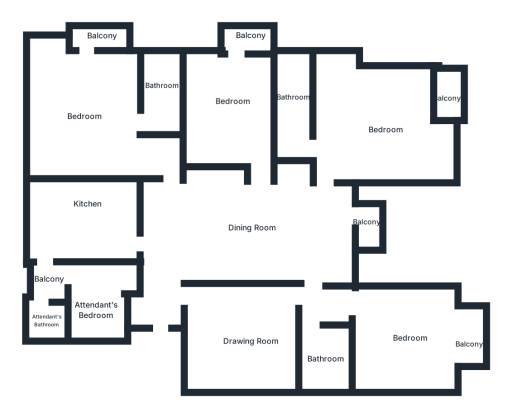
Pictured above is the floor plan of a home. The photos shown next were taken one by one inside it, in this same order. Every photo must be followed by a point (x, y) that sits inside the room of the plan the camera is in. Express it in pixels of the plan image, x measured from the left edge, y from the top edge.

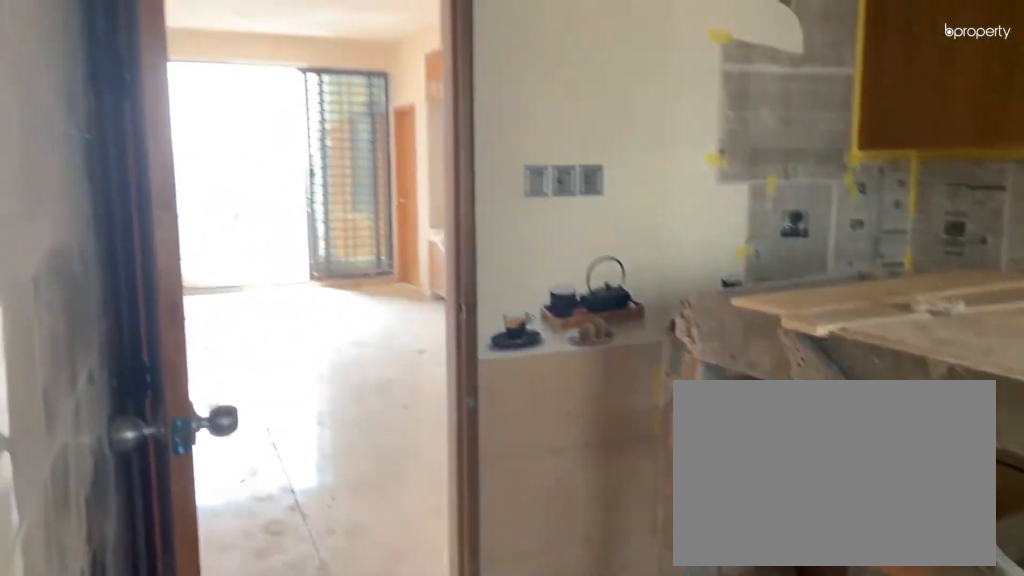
(84, 215)
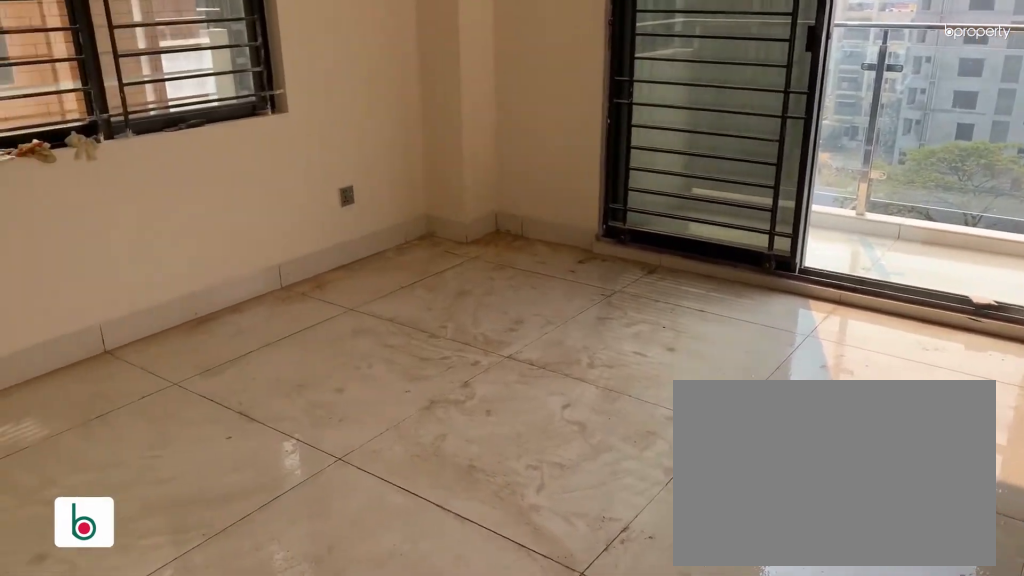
(408, 337)
